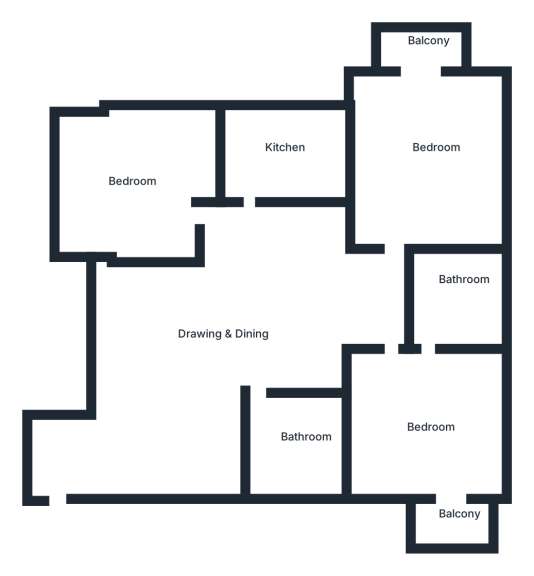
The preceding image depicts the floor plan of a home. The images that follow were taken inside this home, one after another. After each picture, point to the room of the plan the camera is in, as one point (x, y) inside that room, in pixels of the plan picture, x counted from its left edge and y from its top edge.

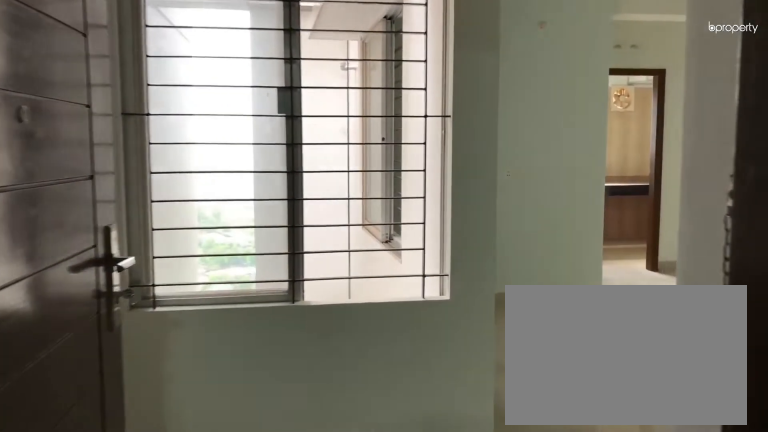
(55, 493)
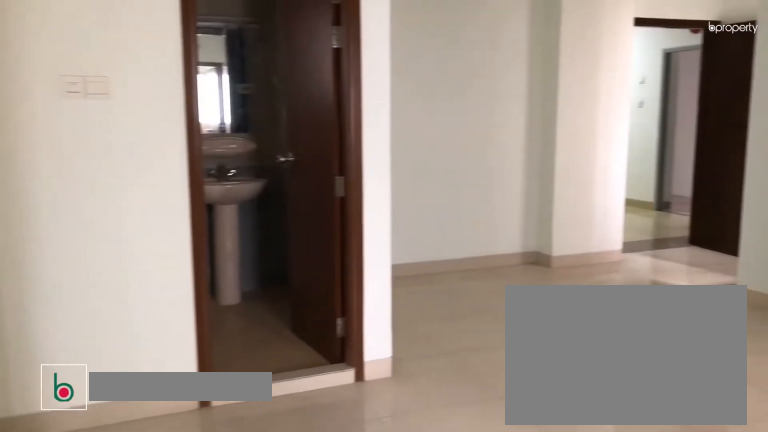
(230, 325)
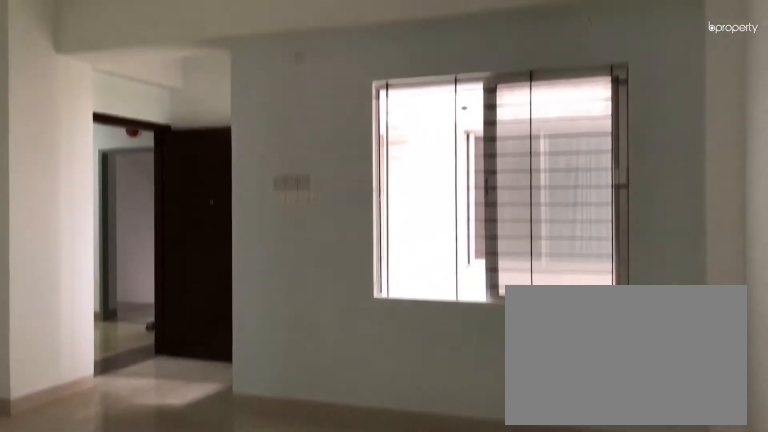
(230, 325)
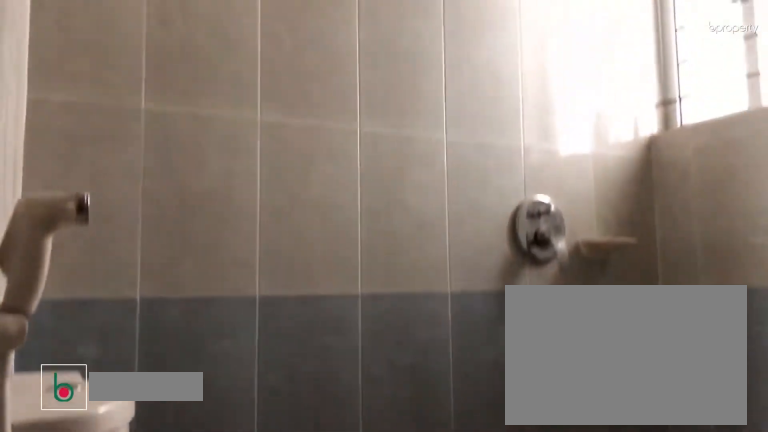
(292, 439)
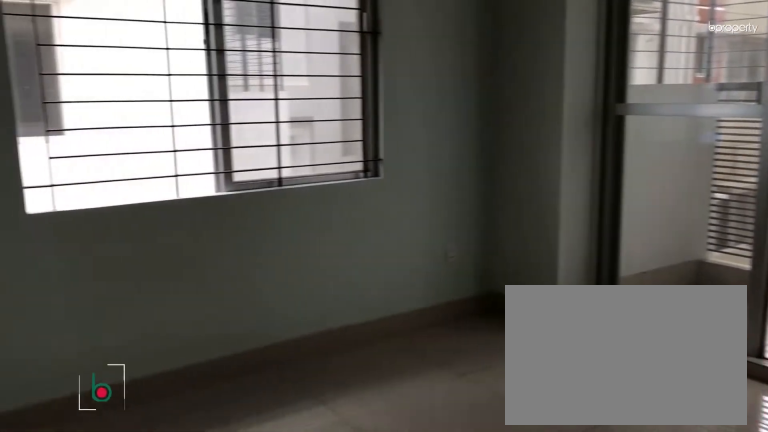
(437, 435)
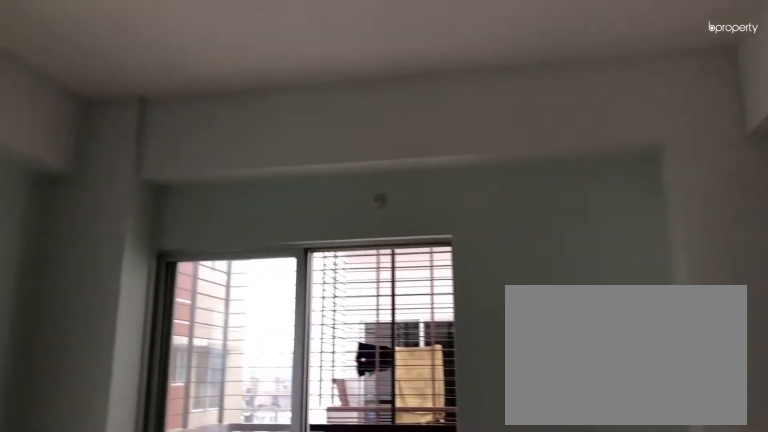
(437, 435)
